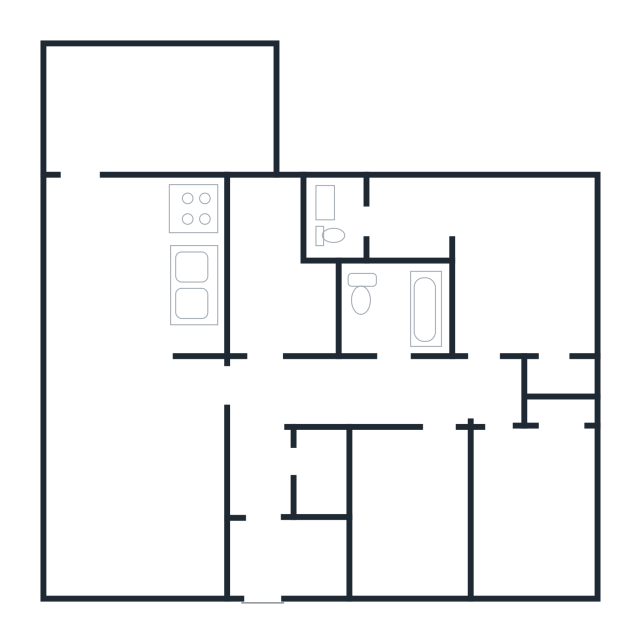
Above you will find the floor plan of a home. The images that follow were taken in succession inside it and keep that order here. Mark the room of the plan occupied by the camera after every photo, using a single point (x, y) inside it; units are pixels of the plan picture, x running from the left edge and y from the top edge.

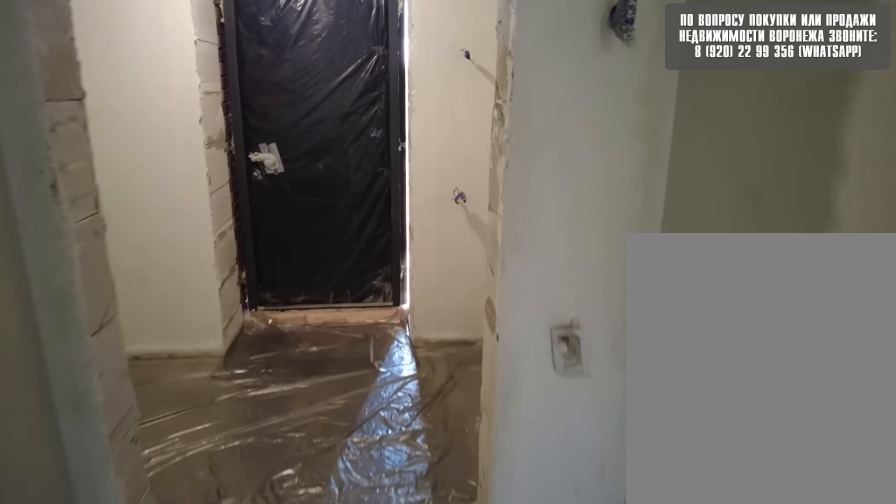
(281, 490)
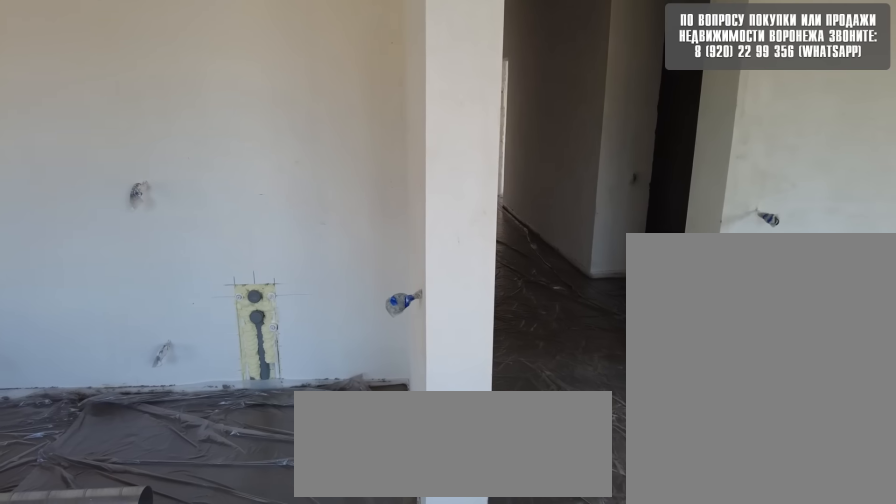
(110, 227)
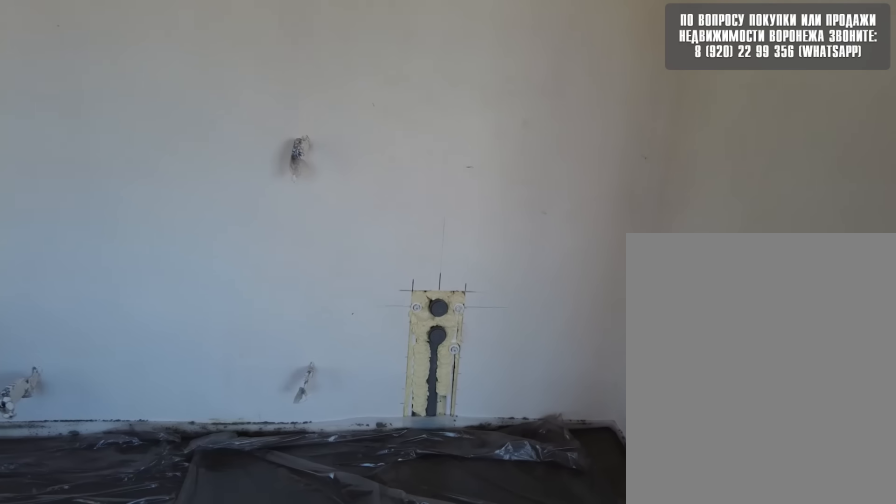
(110, 231)
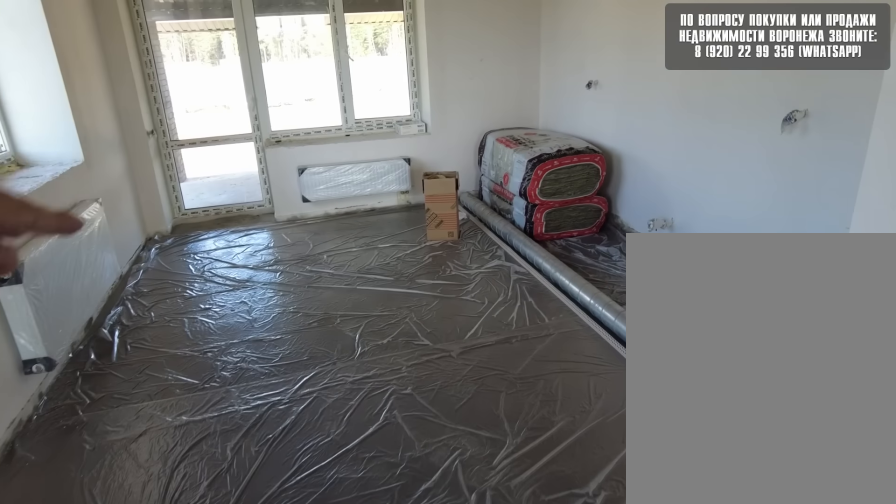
(110, 229)
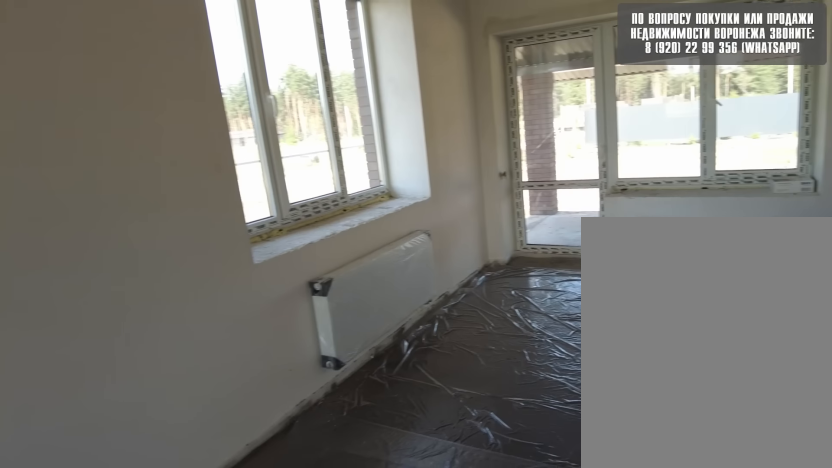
(109, 229)
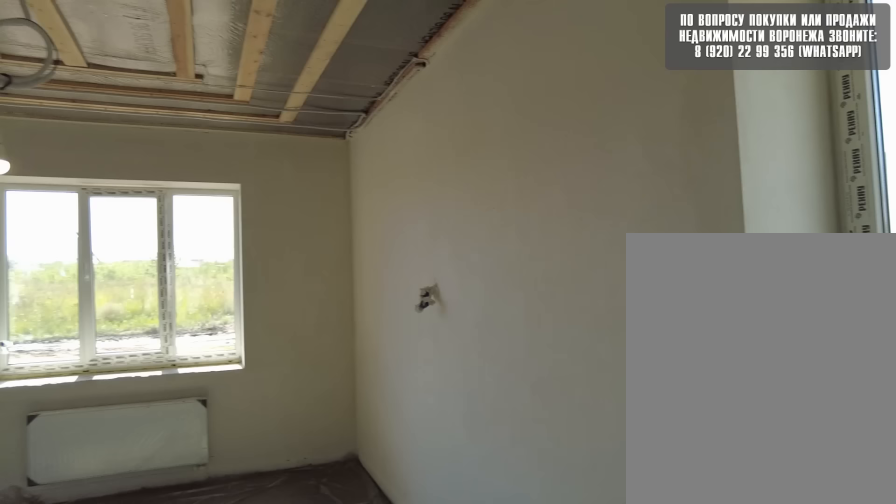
(109, 231)
